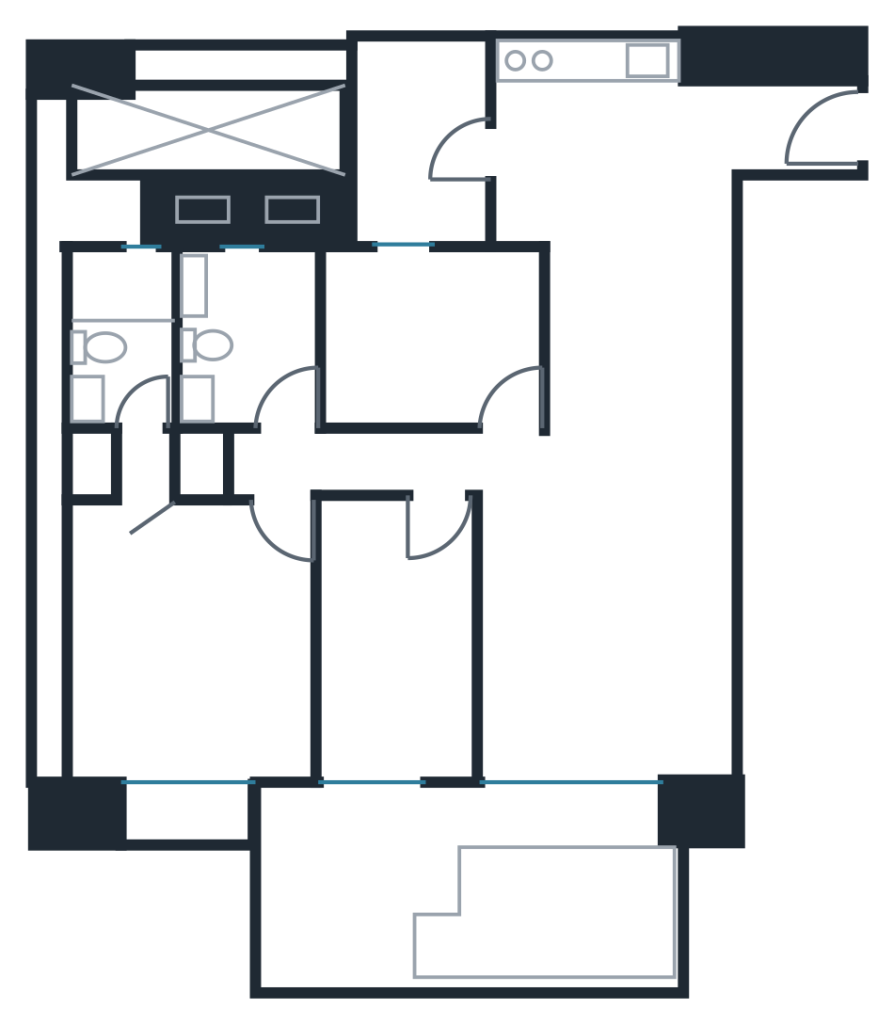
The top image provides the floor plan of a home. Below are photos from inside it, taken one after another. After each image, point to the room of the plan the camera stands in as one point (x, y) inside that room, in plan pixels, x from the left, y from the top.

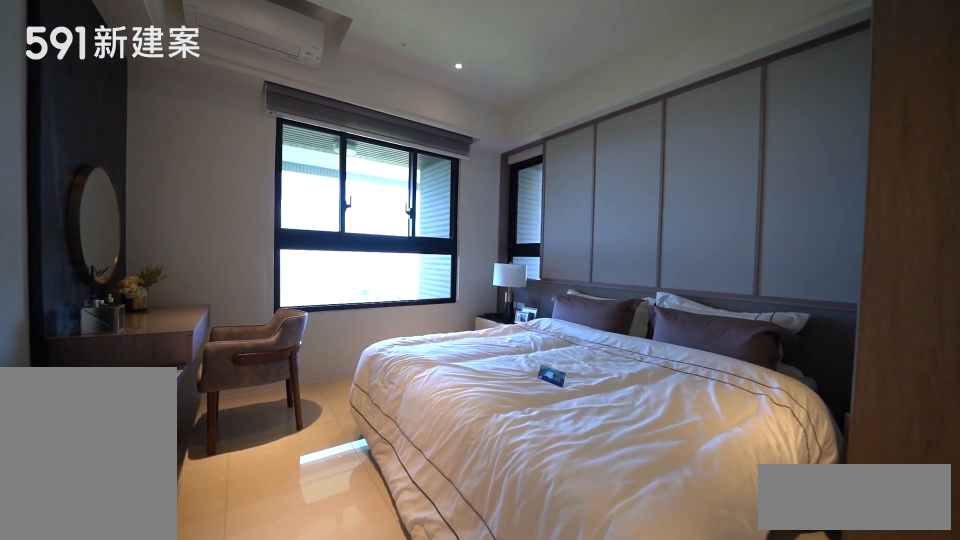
(190, 641)
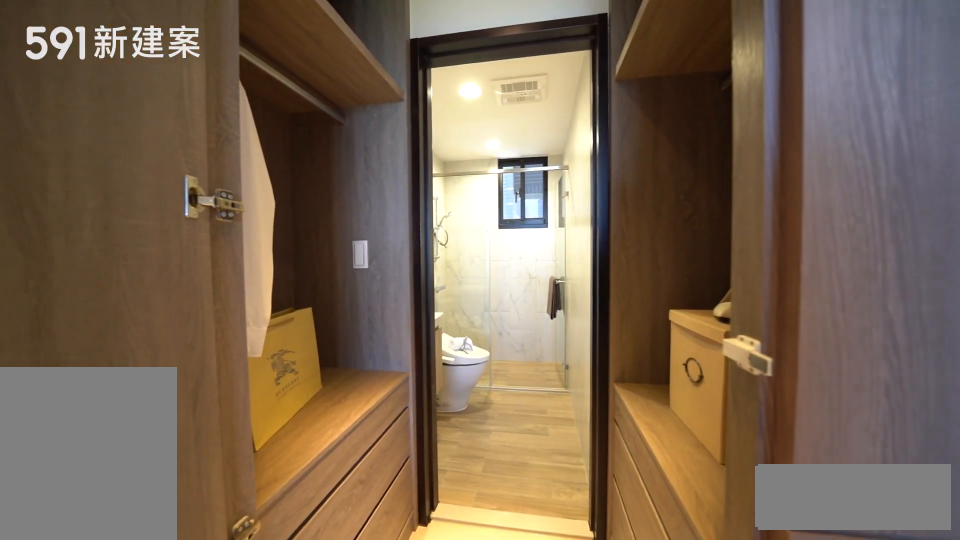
(142, 460)
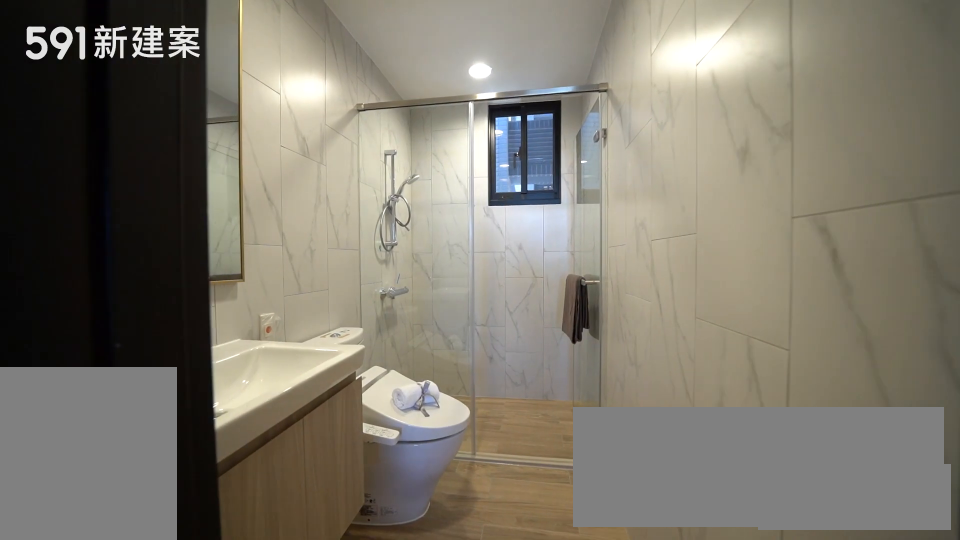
(120, 333)
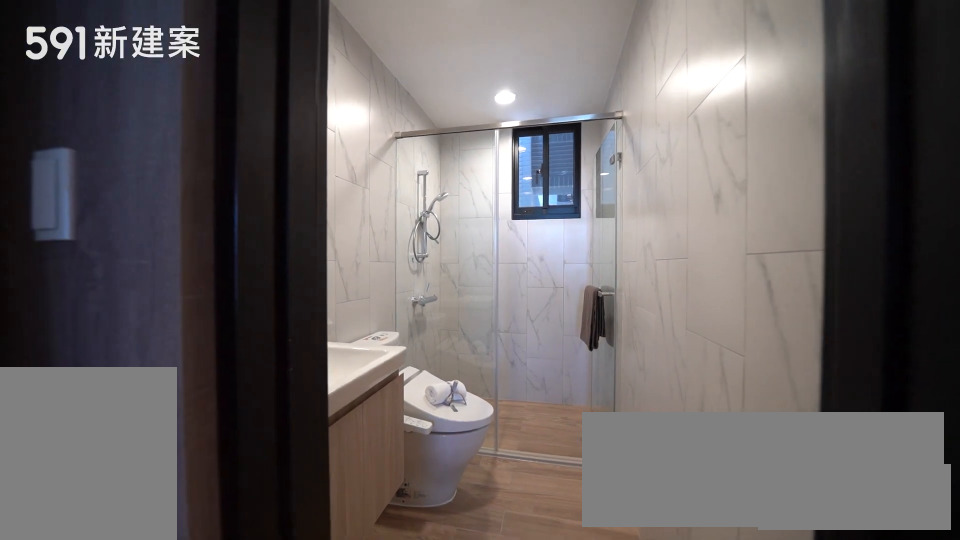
(120, 333)
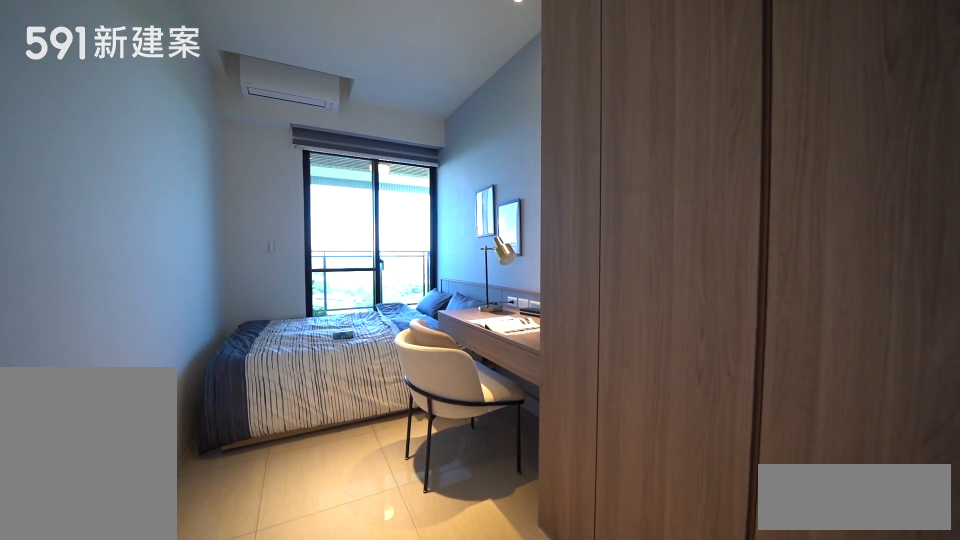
(397, 636)
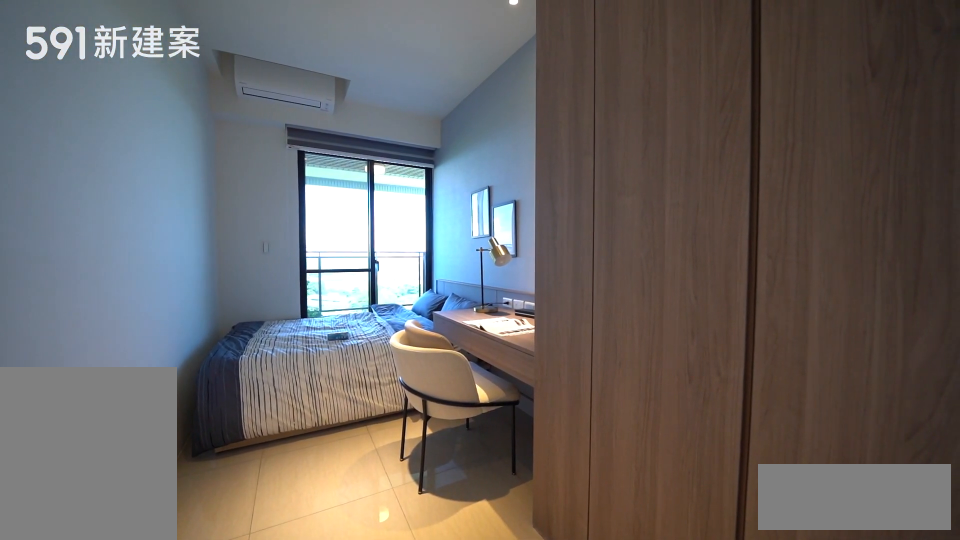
(397, 636)
